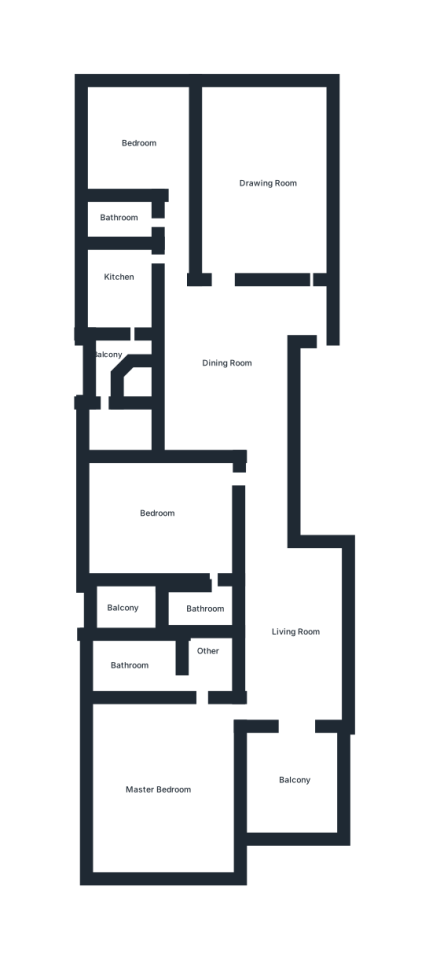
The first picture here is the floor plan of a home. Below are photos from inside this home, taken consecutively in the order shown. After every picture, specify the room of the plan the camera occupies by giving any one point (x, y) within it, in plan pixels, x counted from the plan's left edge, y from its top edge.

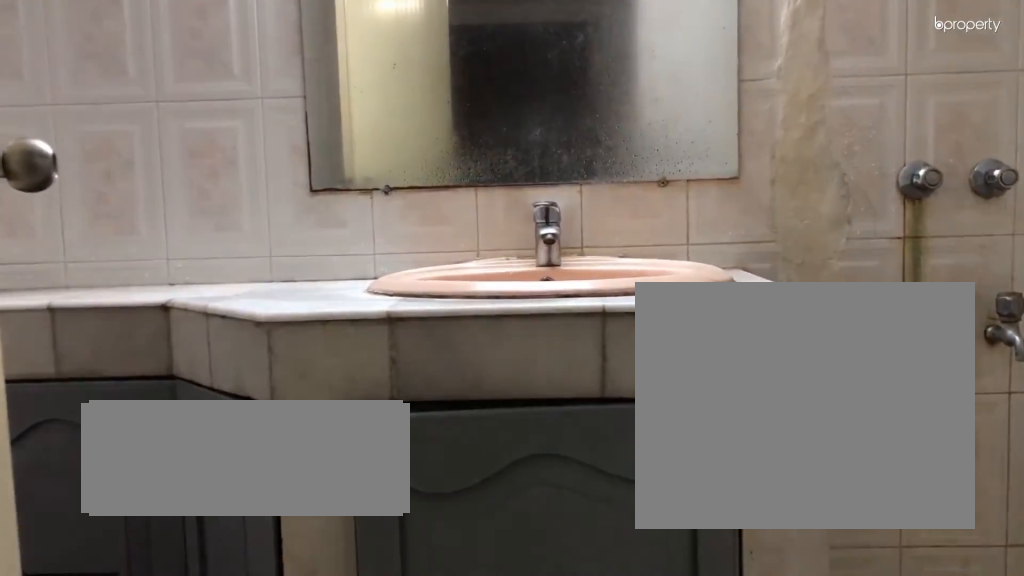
(200, 610)
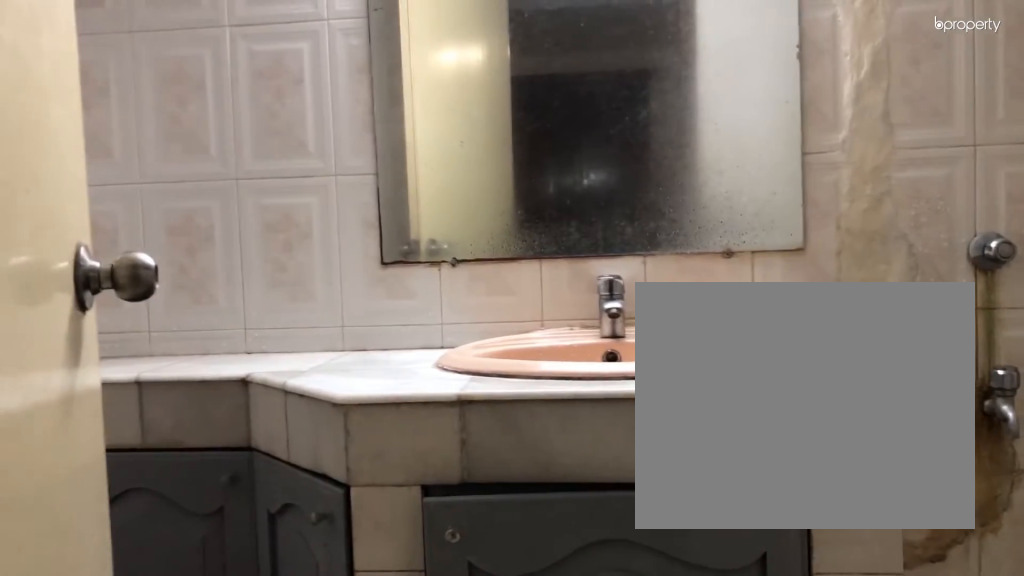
(200, 610)
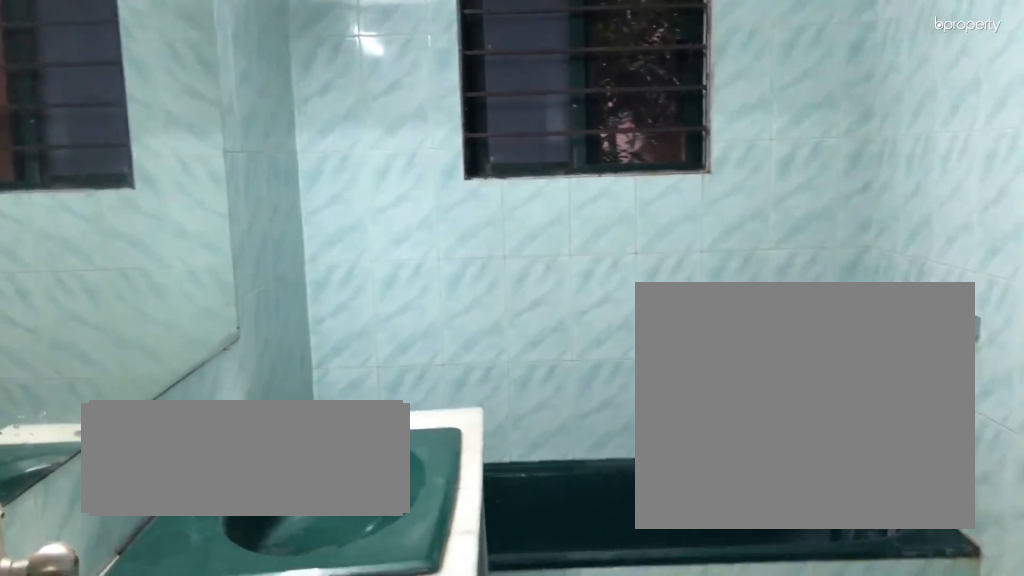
(133, 664)
